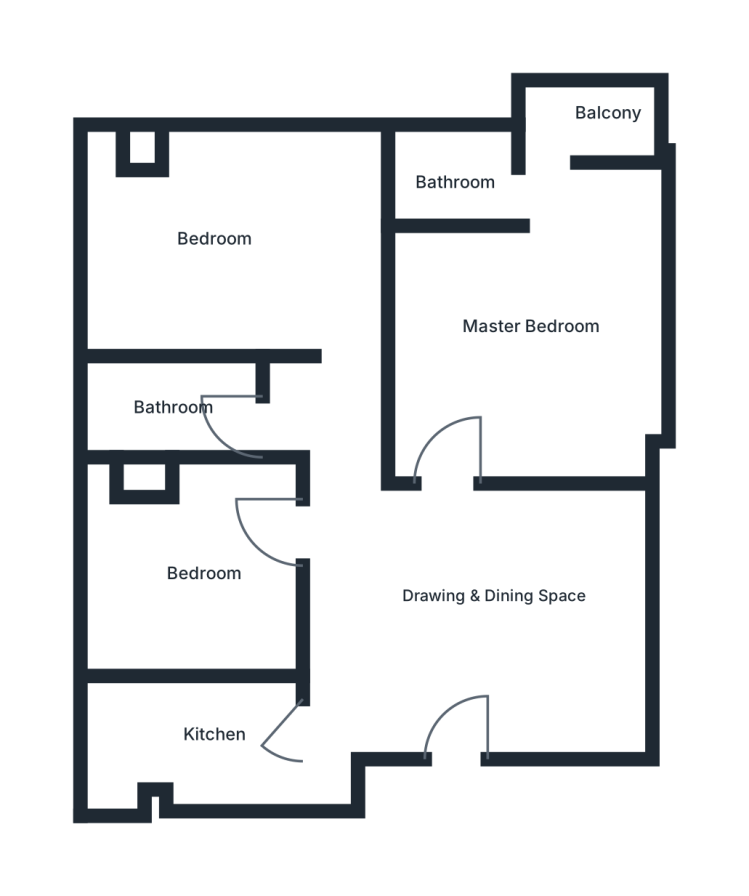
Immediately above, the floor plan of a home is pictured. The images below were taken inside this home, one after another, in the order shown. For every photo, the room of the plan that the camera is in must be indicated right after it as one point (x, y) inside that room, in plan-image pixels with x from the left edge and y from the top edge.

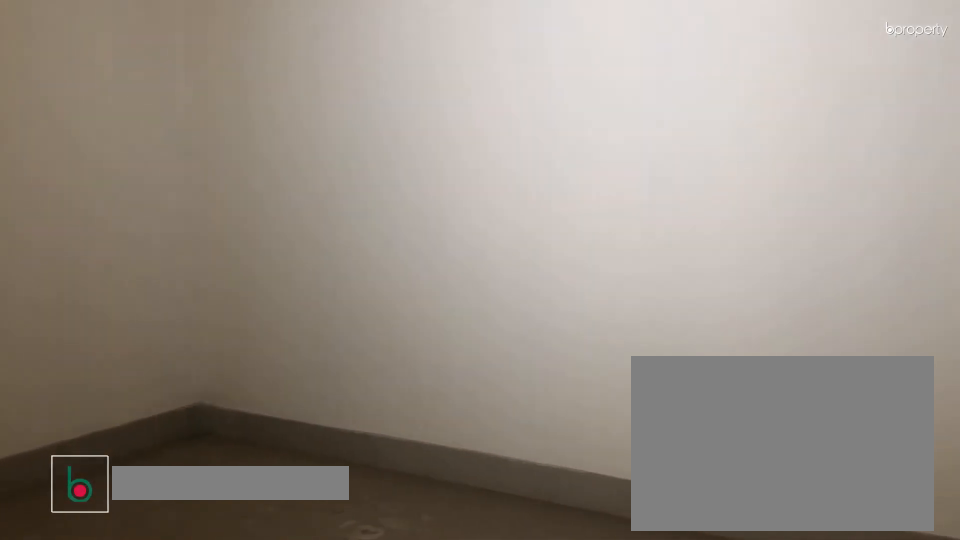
(441, 608)
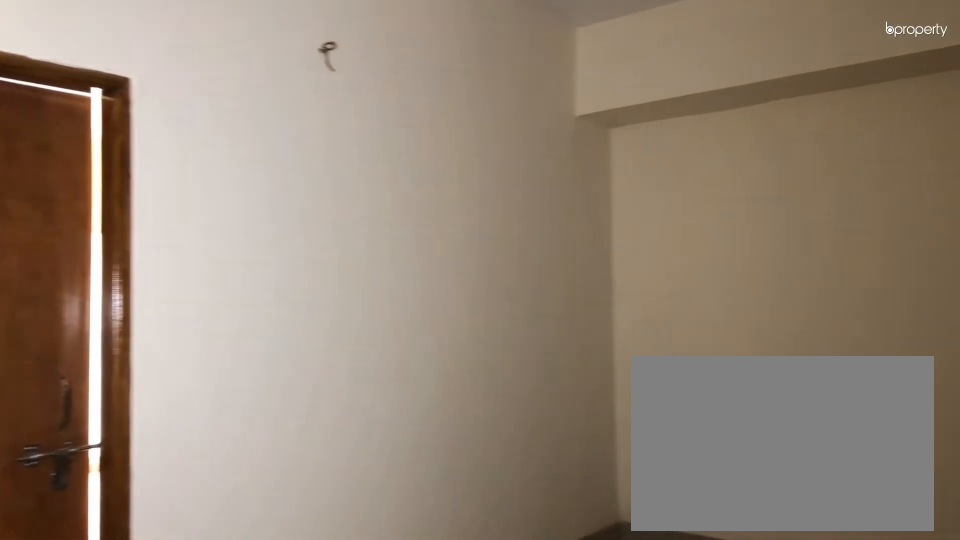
(440, 605)
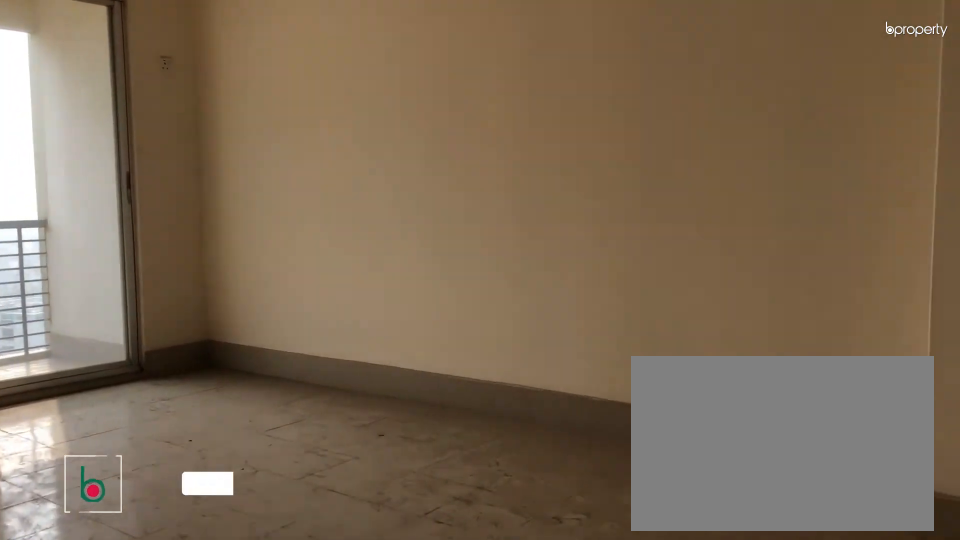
(553, 323)
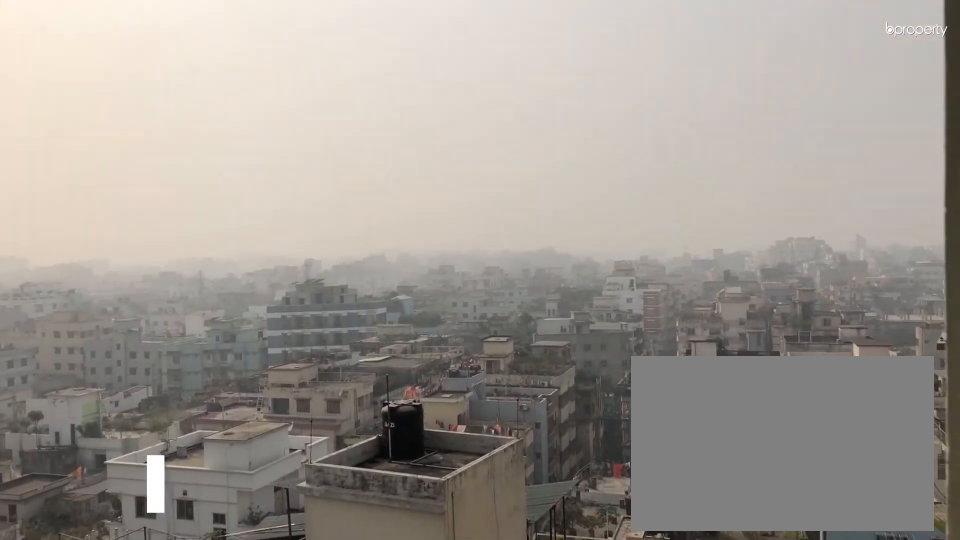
(591, 126)
